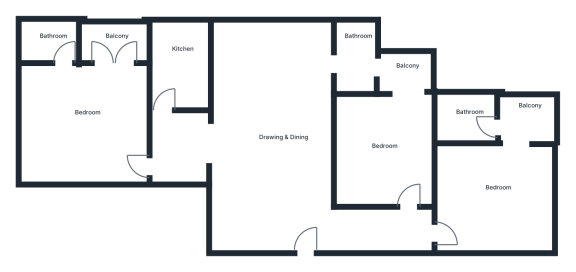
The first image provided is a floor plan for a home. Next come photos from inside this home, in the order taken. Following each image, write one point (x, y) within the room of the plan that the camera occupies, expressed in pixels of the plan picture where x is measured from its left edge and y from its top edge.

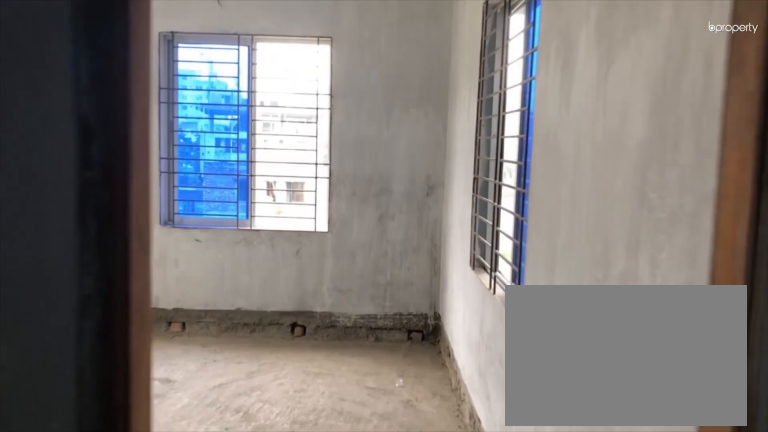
(461, 213)
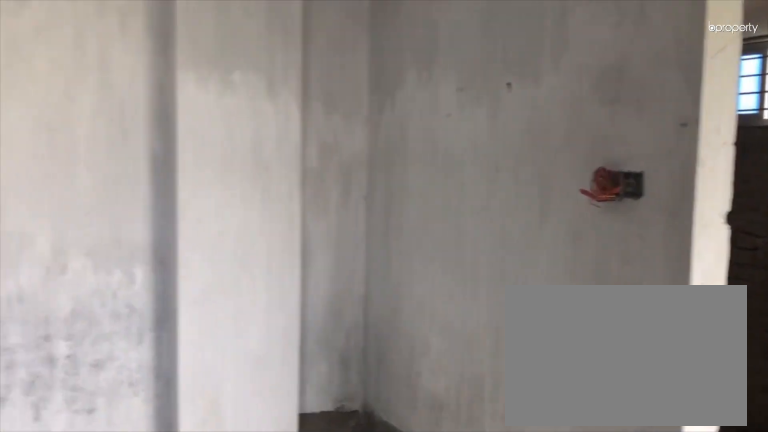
(503, 188)
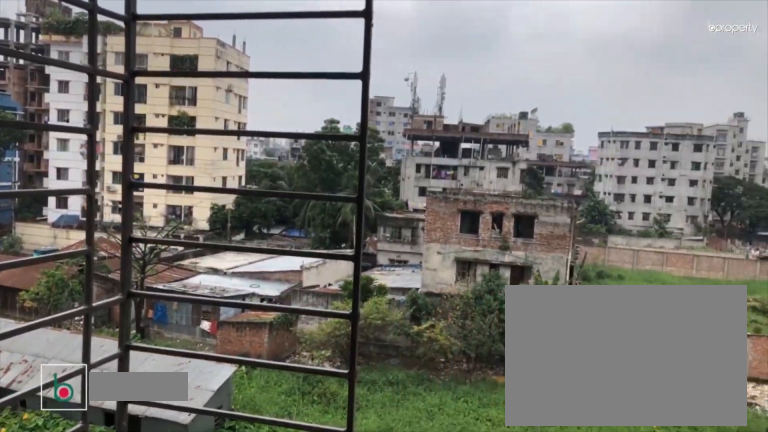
(528, 112)
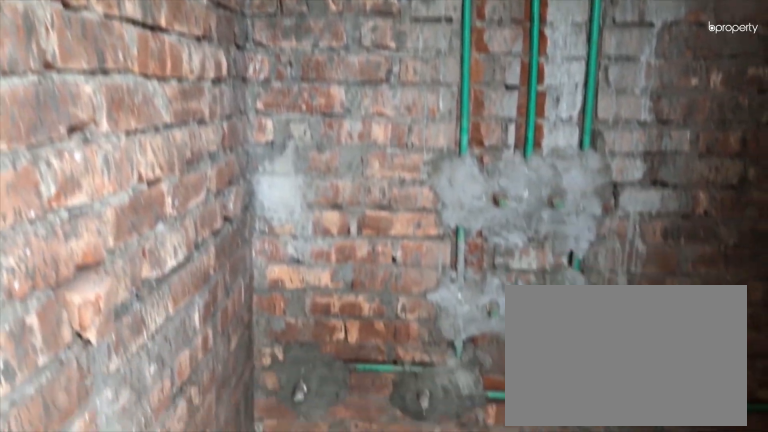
(472, 112)
